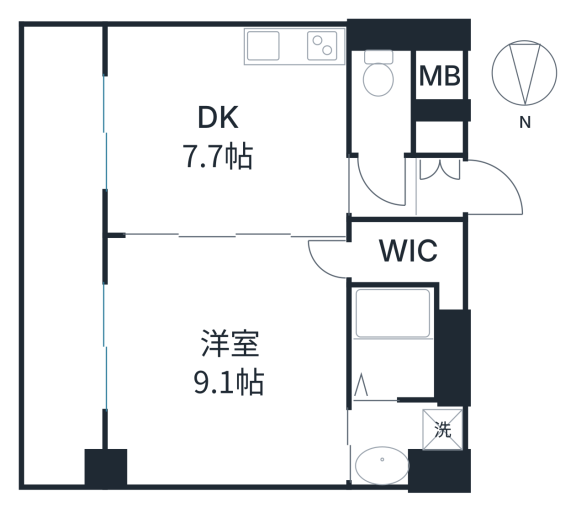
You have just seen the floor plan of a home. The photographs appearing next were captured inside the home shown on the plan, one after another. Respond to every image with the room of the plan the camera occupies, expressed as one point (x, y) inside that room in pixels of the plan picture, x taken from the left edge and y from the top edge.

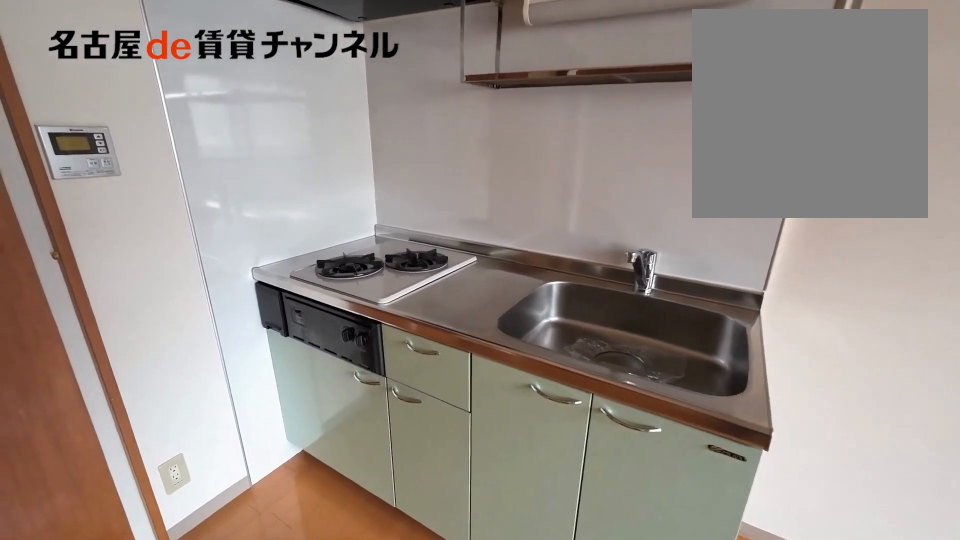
(294, 48)
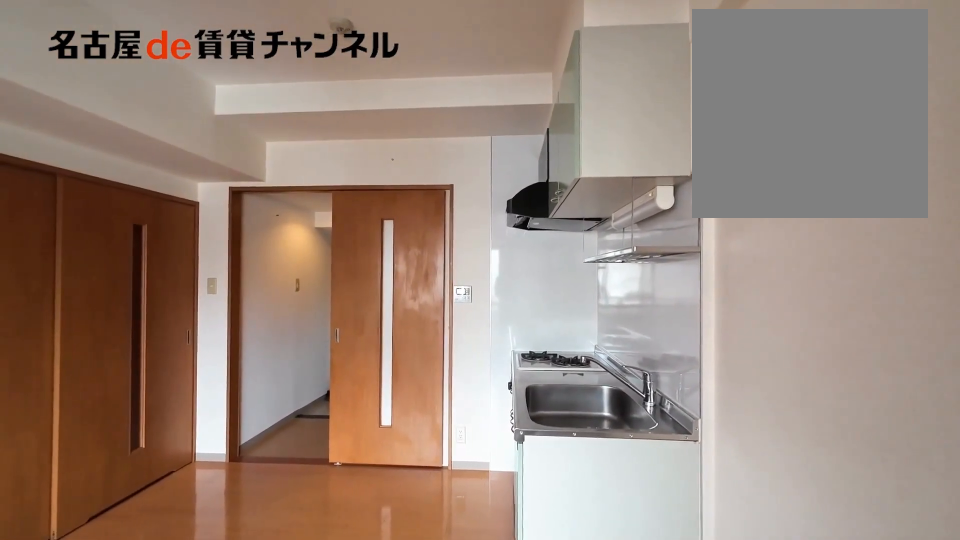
(226, 129)
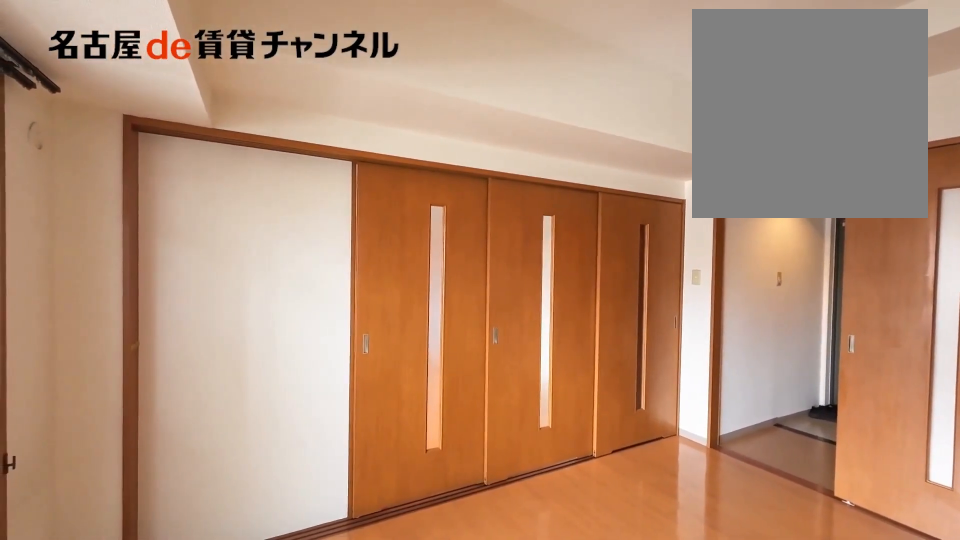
(226, 129)
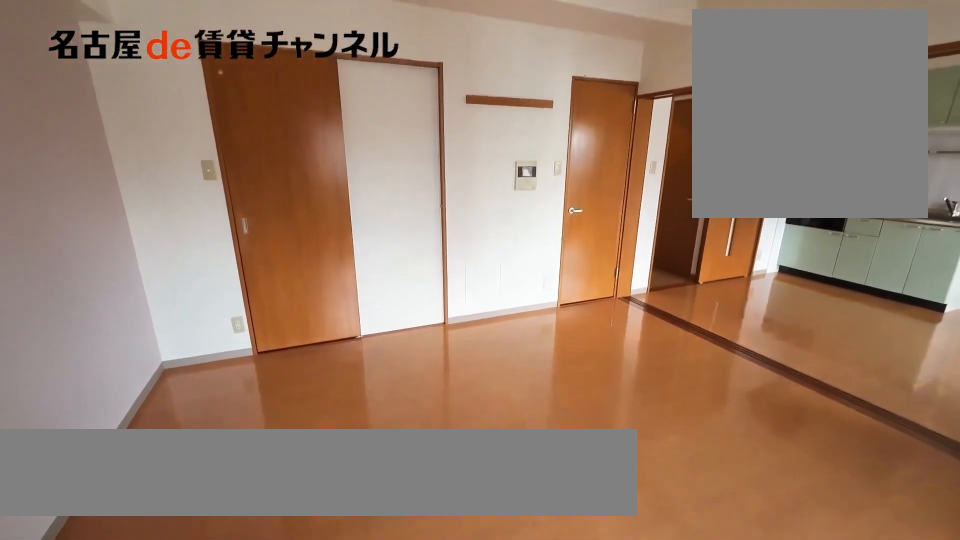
(224, 362)
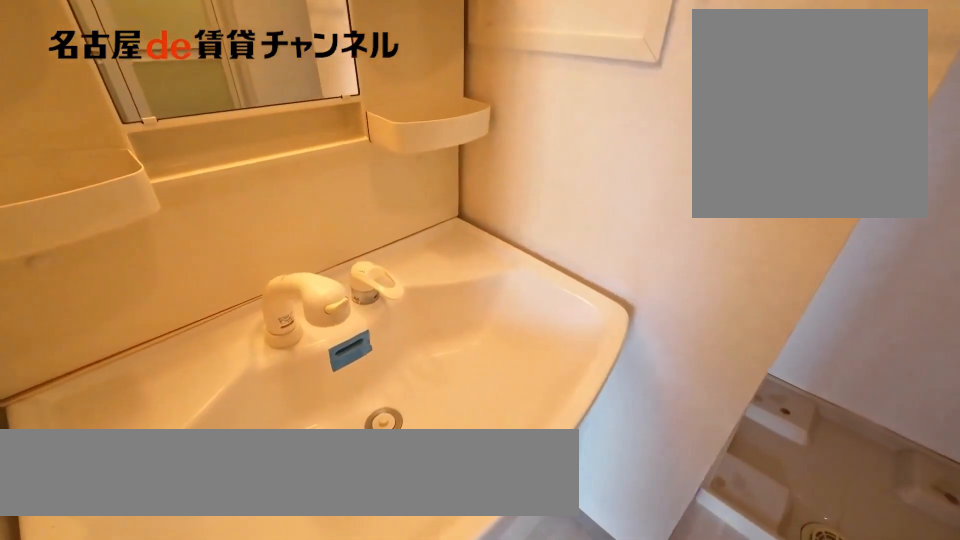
(403, 438)
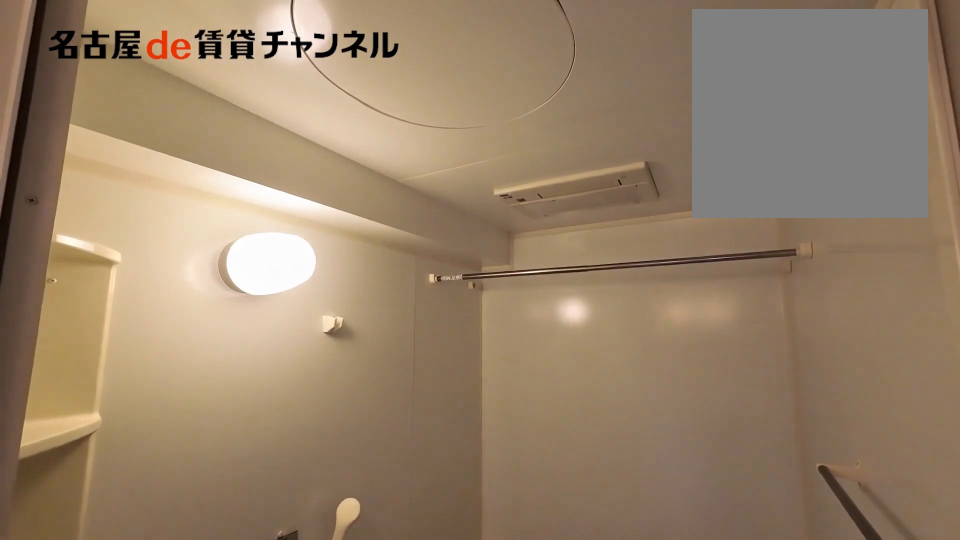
(394, 342)
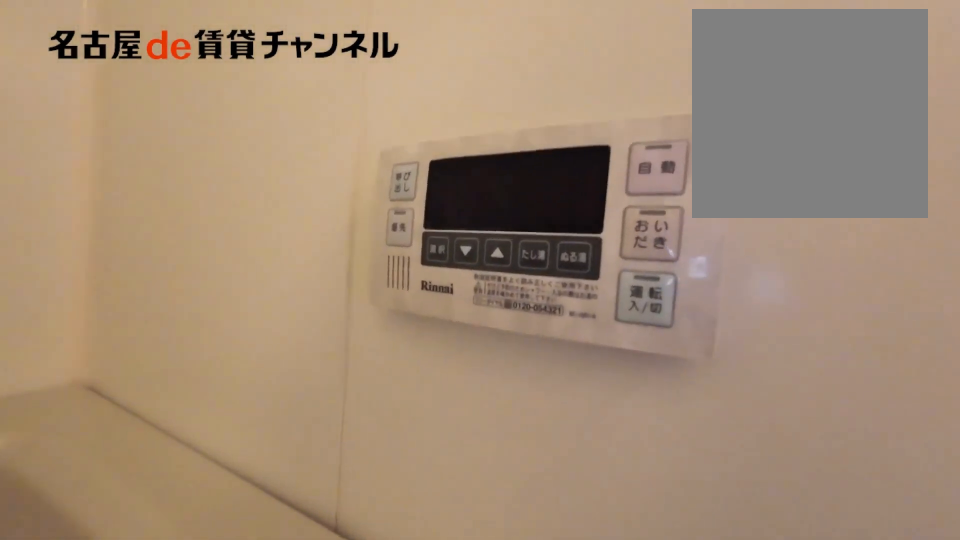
(394, 342)
